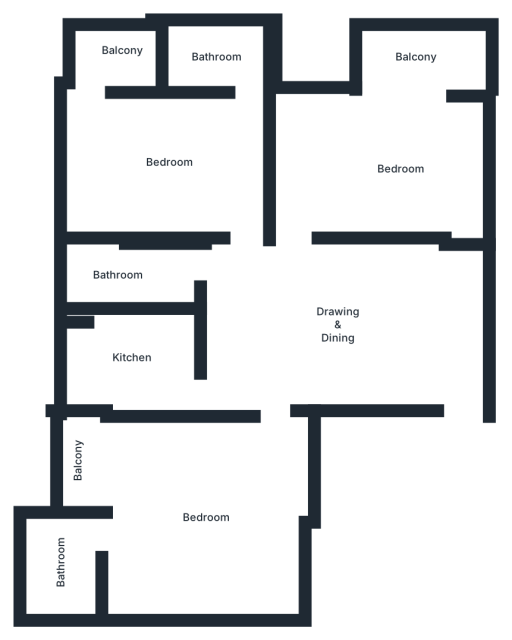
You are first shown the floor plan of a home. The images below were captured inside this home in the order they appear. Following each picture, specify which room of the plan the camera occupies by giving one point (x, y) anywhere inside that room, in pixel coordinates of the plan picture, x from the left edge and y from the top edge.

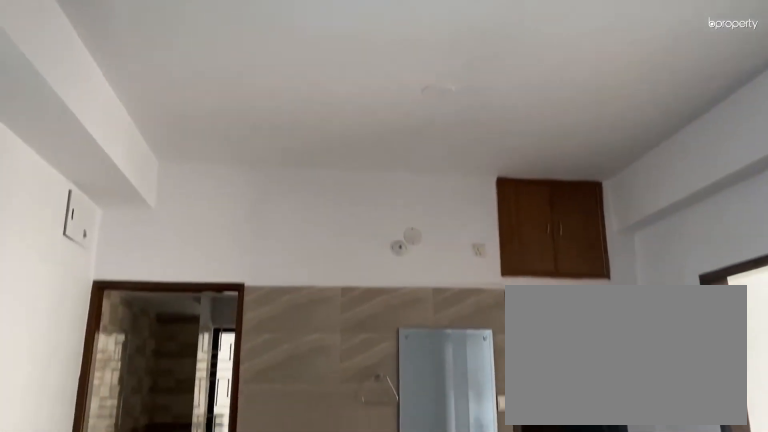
(340, 311)
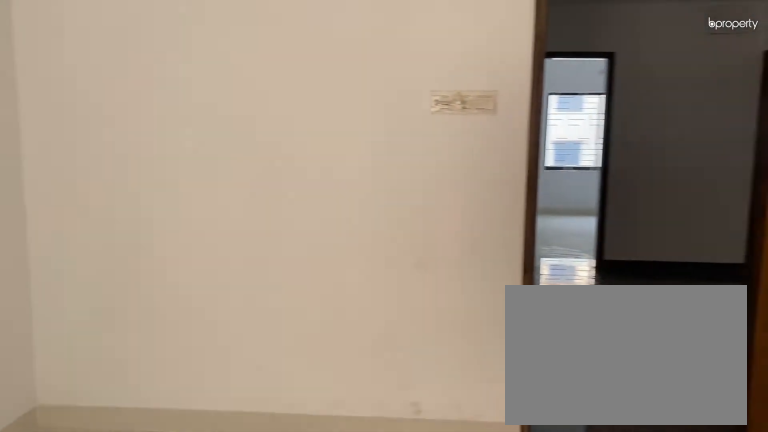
(404, 166)
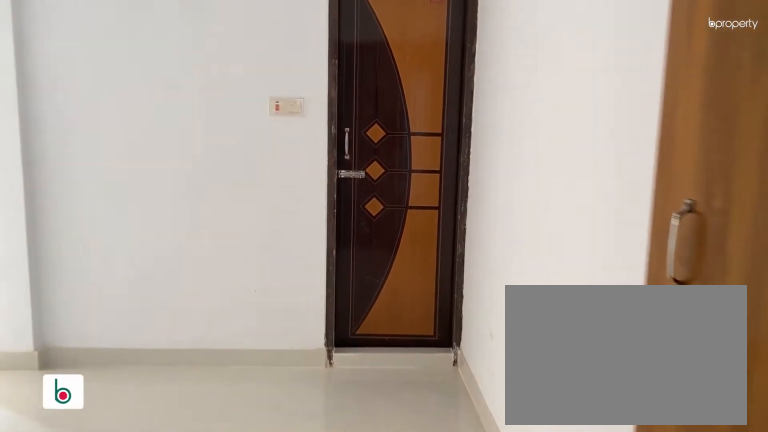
(175, 158)
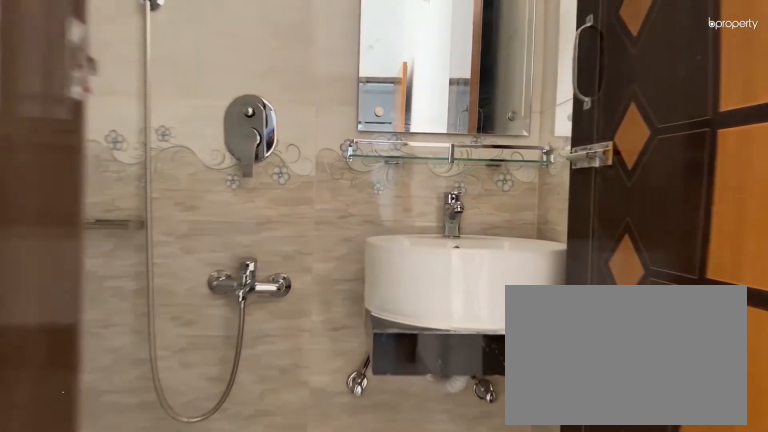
(216, 52)
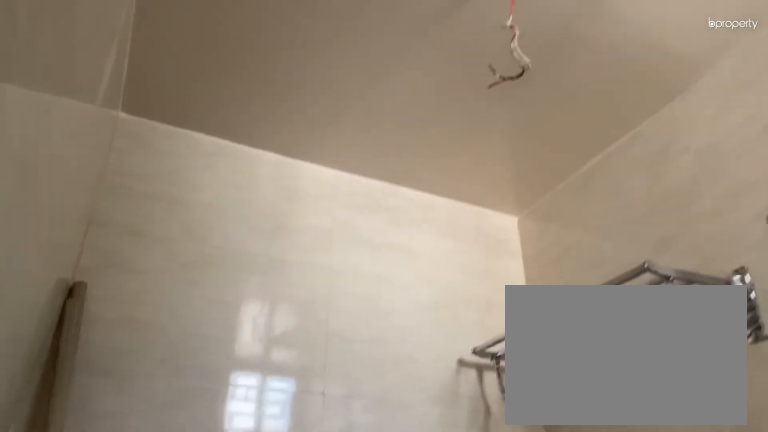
(216, 52)
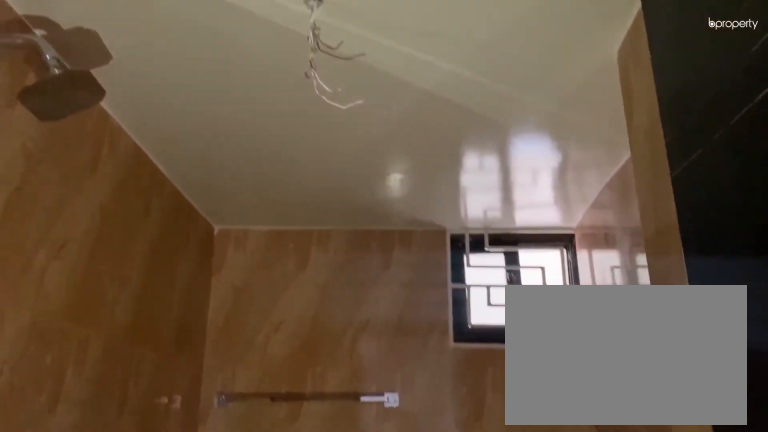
(130, 274)
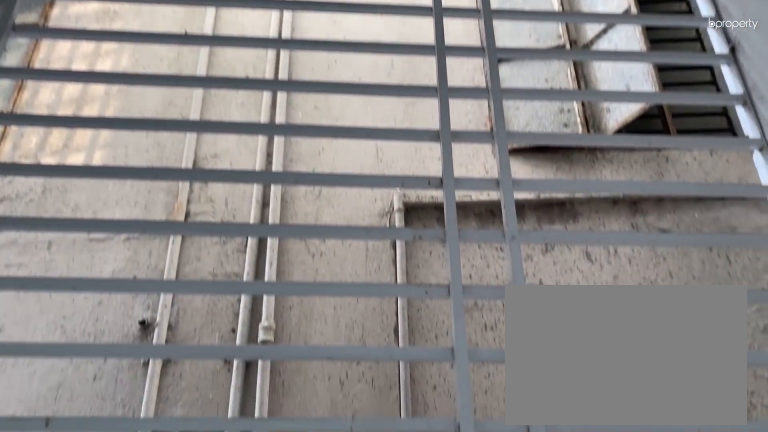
(79, 457)
